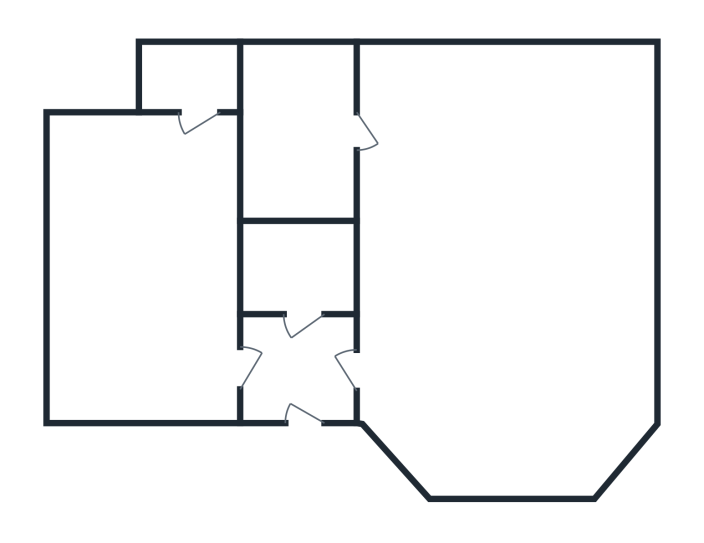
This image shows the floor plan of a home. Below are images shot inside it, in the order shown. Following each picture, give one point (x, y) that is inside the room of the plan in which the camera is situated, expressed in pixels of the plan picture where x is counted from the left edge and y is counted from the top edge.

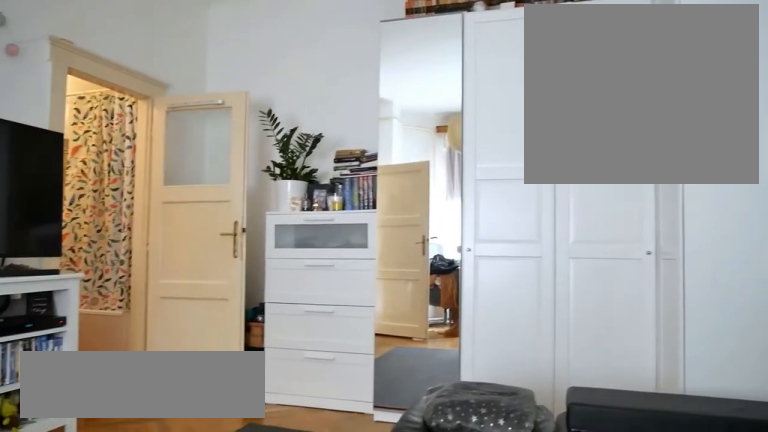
(436, 371)
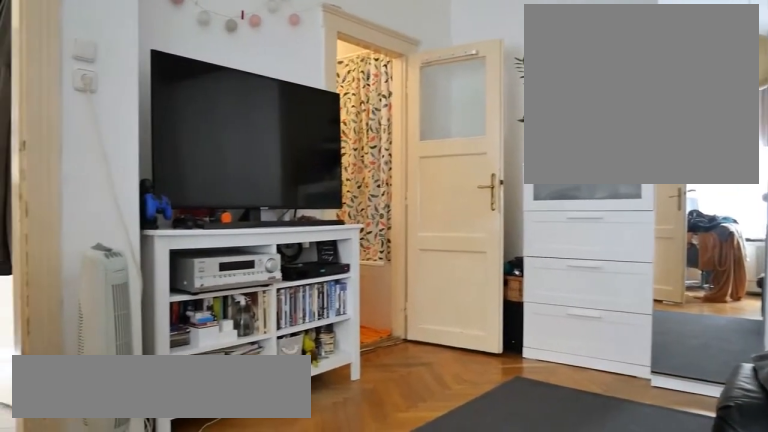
(436, 371)
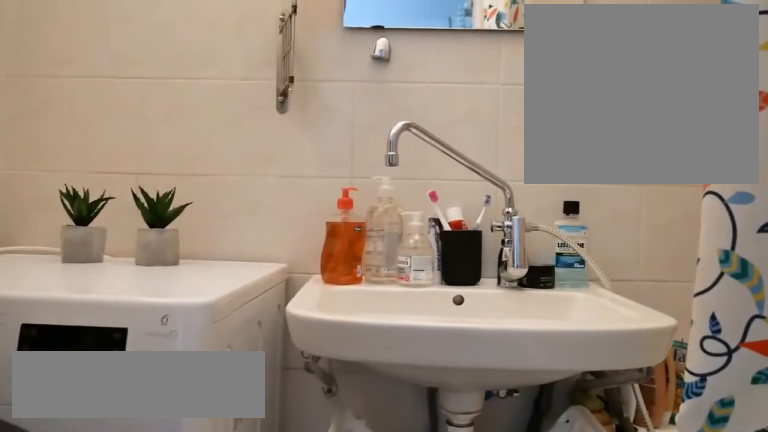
(338, 123)
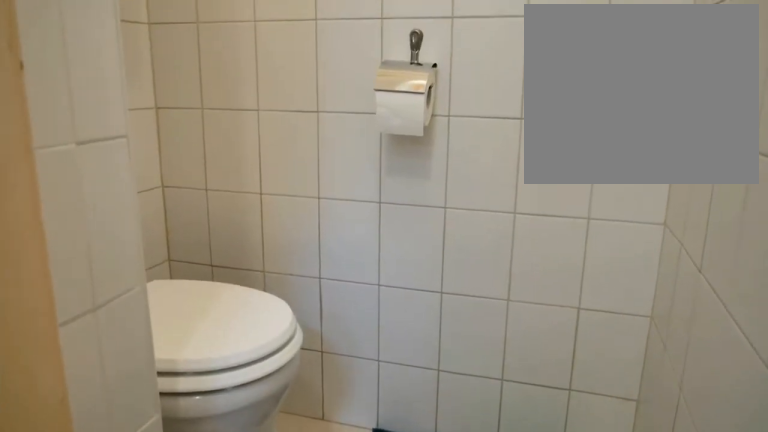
(302, 270)
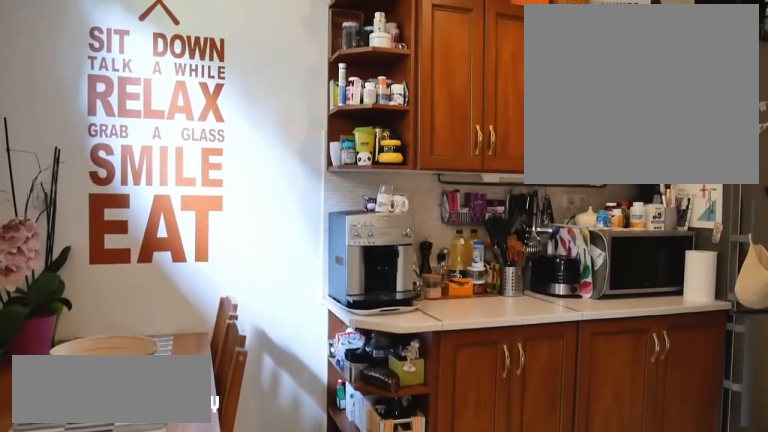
(161, 359)
